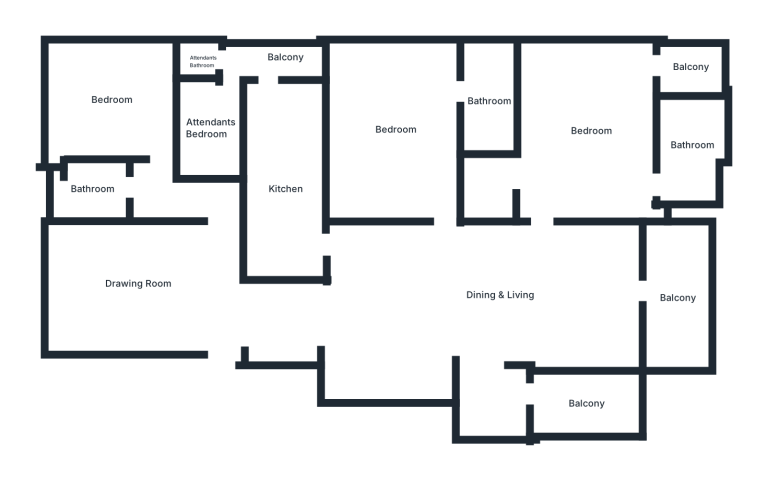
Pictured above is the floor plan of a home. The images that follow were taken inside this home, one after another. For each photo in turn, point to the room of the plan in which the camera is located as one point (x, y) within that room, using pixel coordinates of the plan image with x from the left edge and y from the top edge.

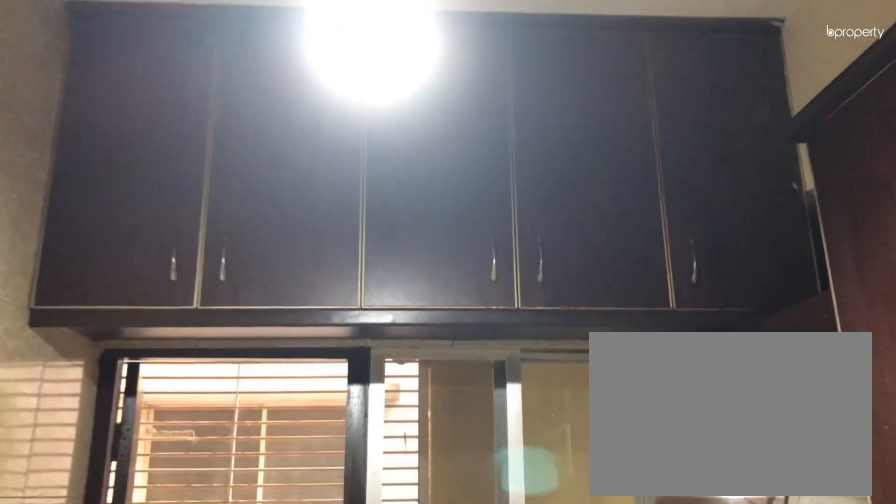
(285, 188)
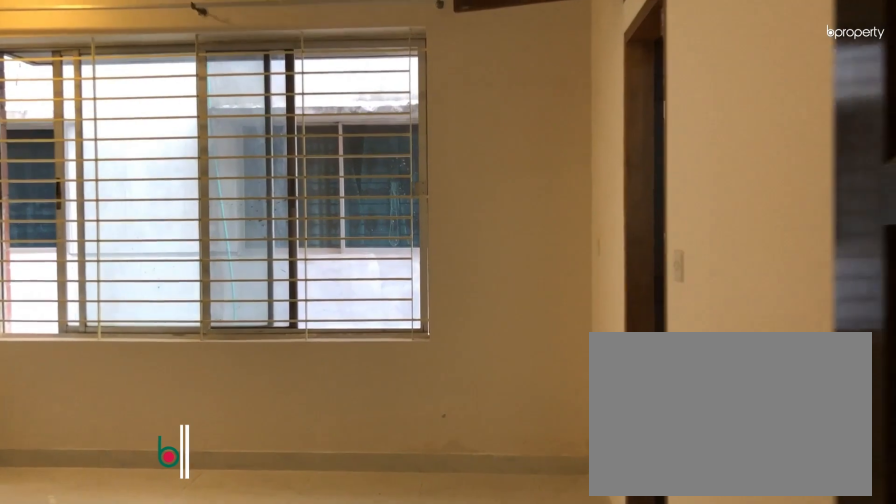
(429, 187)
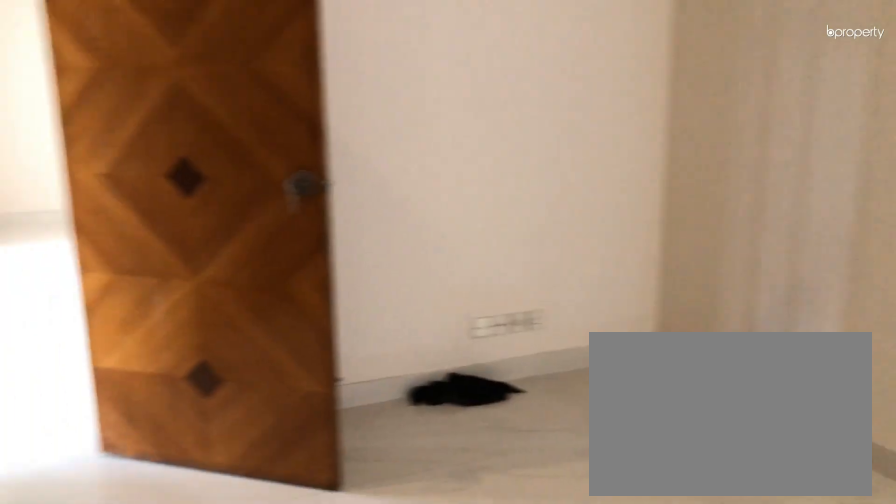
(396, 130)
